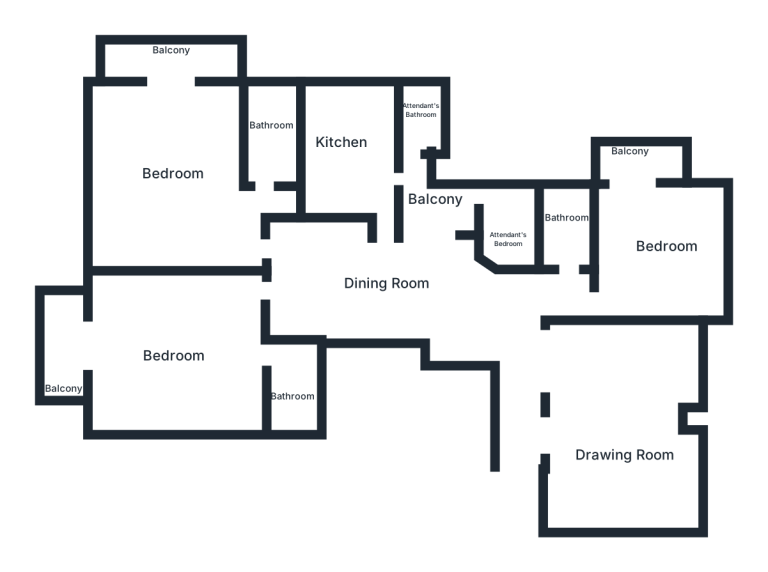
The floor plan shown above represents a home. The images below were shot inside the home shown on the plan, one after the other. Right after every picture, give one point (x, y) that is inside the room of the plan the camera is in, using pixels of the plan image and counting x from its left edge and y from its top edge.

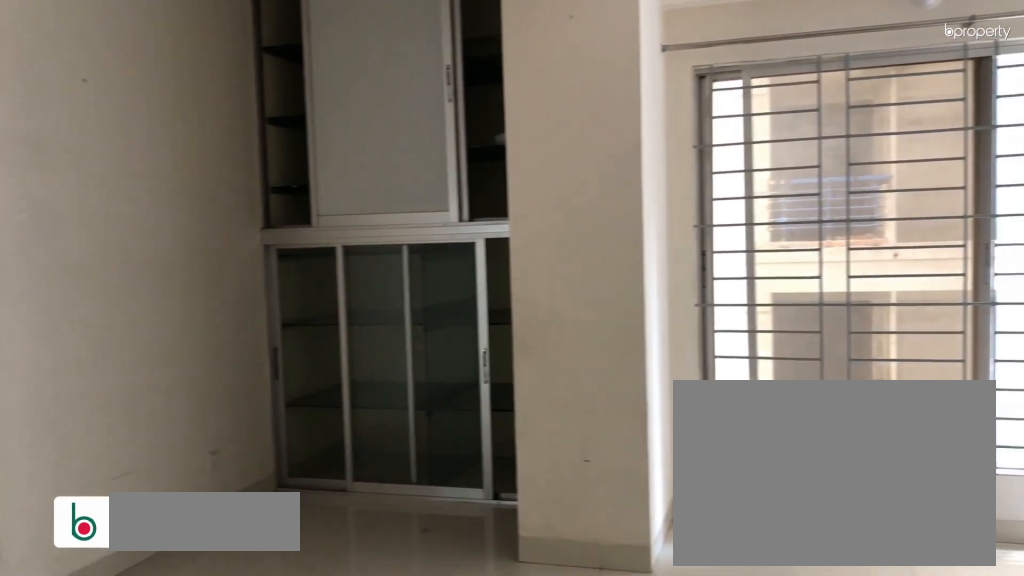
(614, 431)
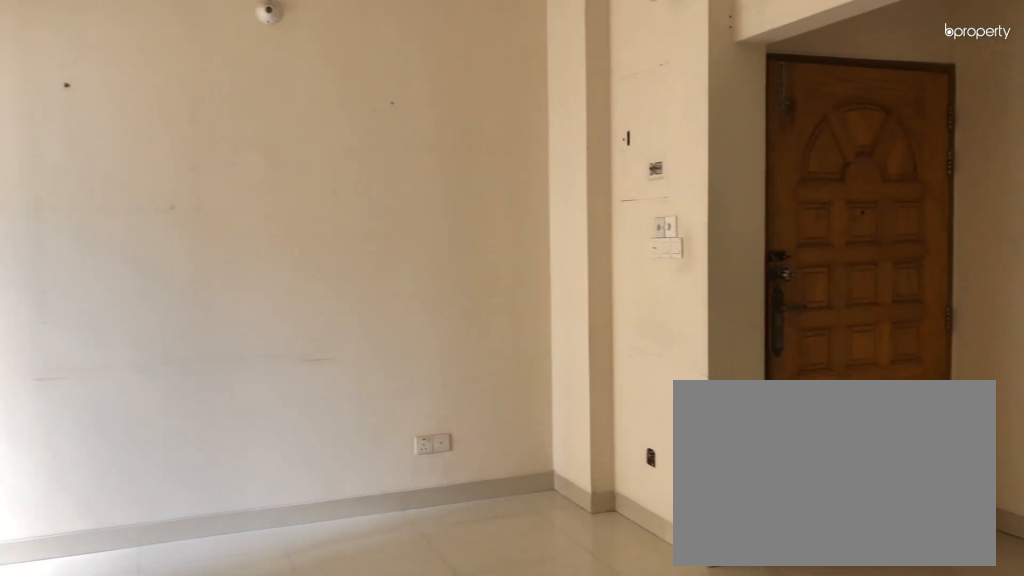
(614, 431)
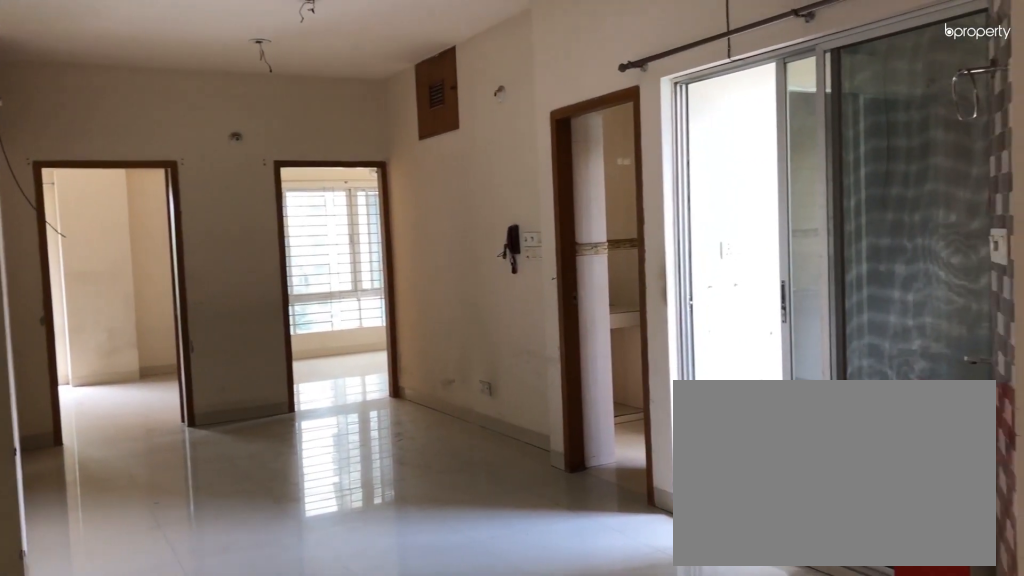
(375, 276)
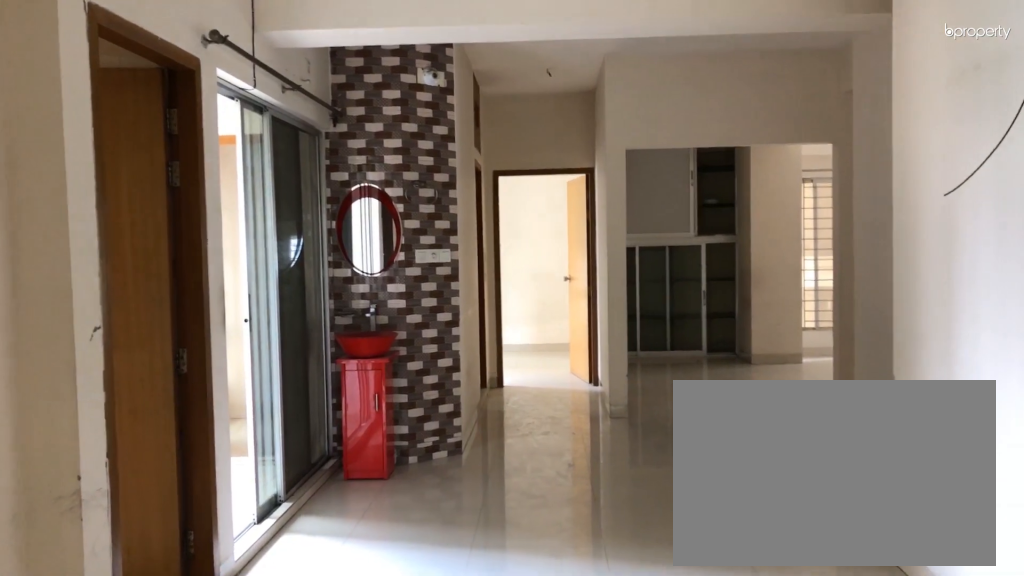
(374, 276)
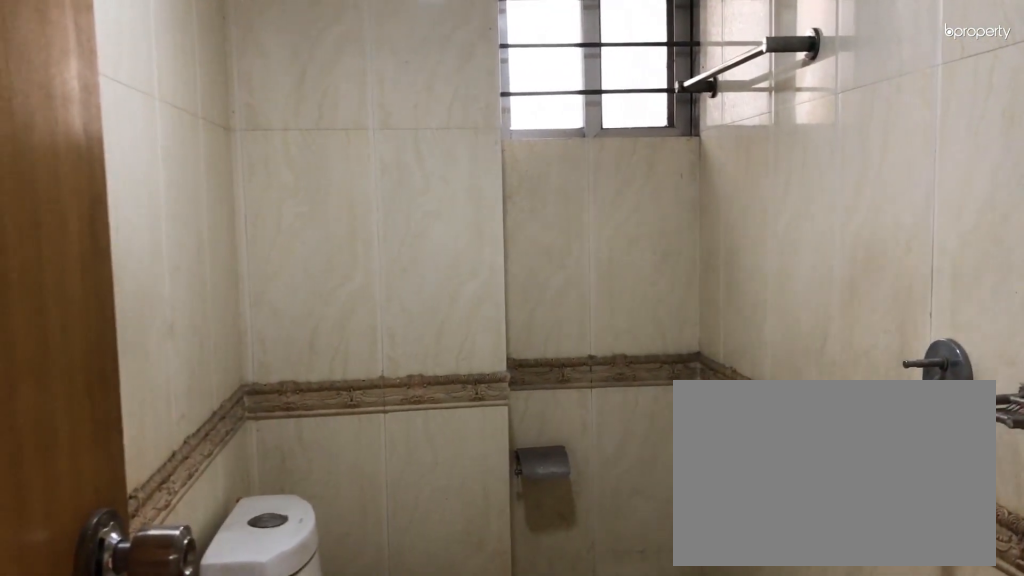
(568, 224)
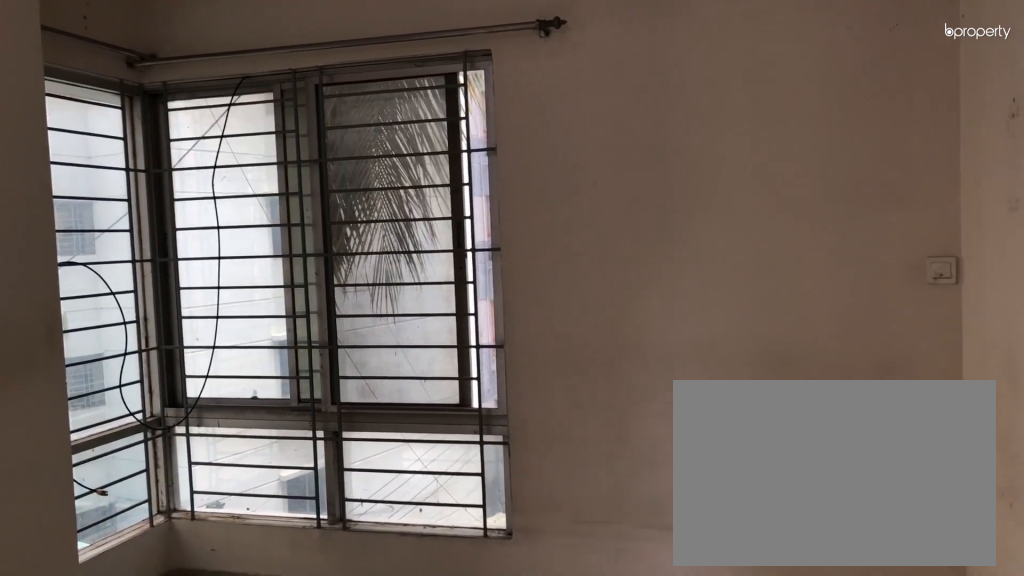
(658, 238)
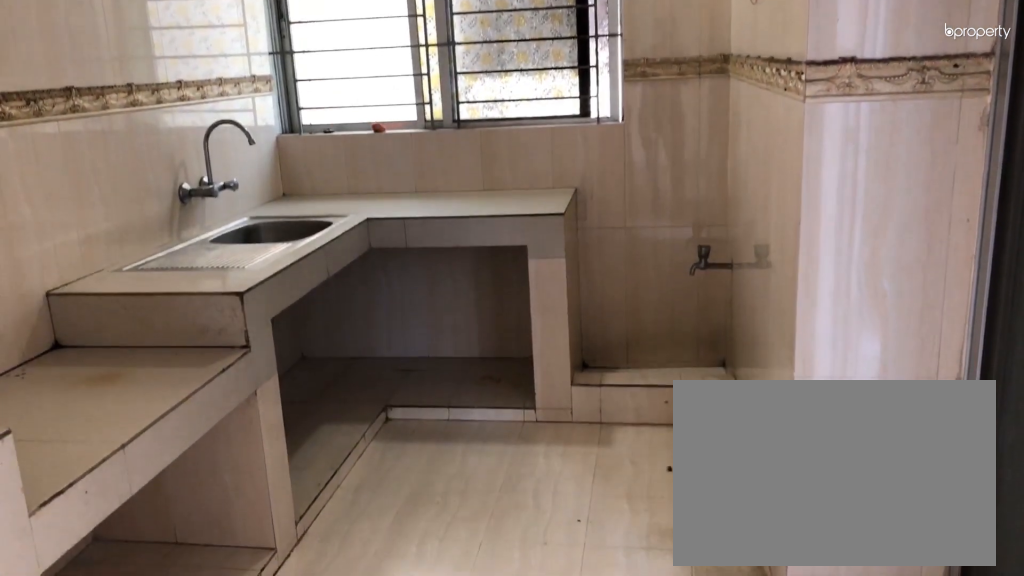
(340, 144)
